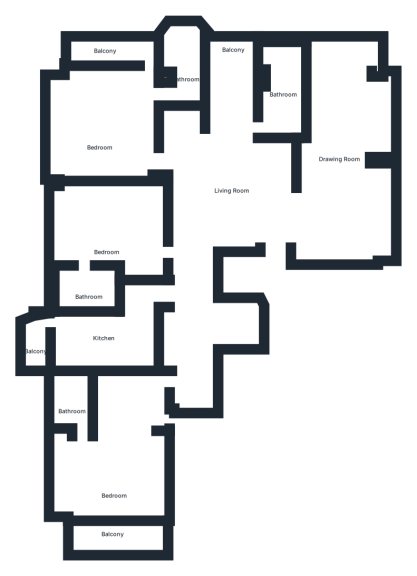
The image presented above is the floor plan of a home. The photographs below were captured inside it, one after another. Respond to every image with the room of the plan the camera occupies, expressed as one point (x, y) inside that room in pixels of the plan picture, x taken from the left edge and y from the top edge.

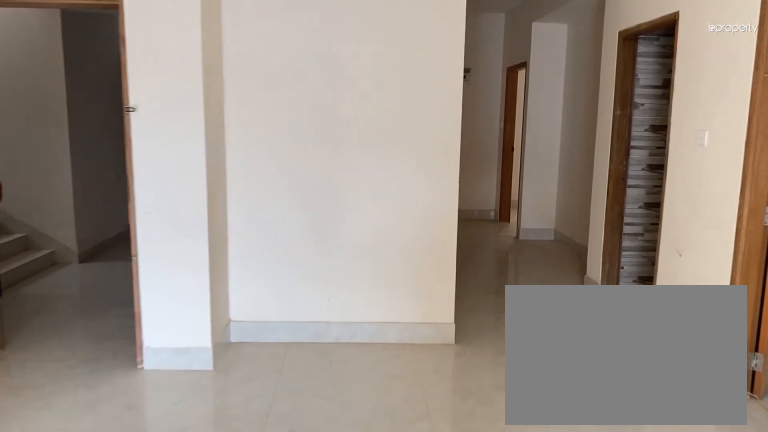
(235, 189)
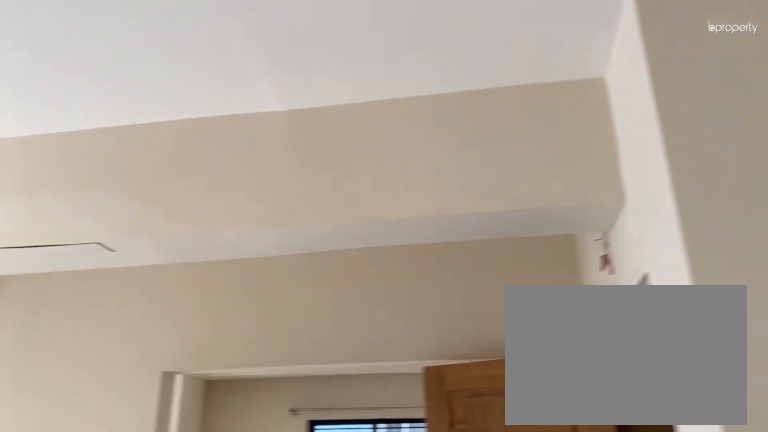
(235, 189)
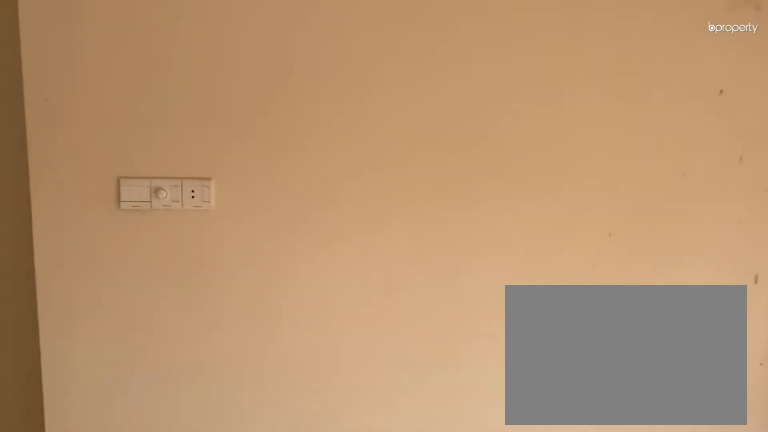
(338, 155)
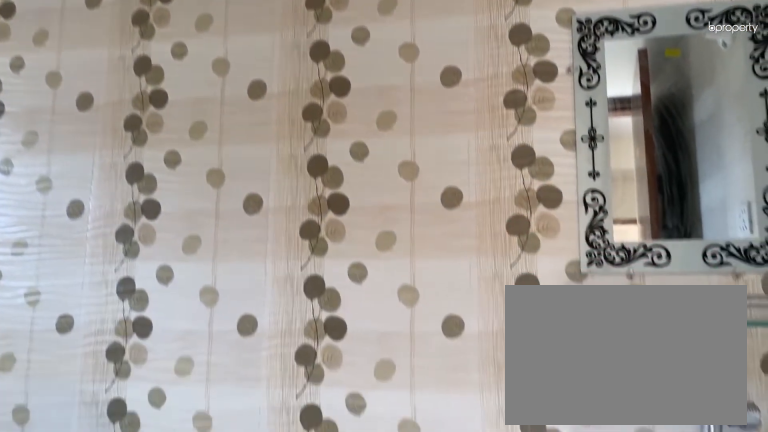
(284, 90)
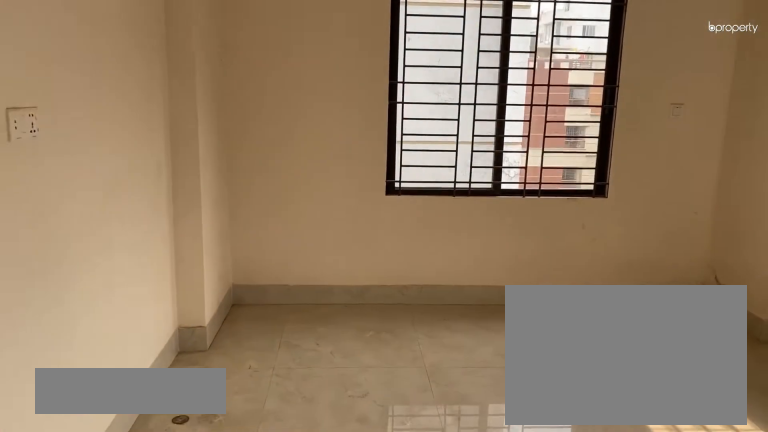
(102, 136)
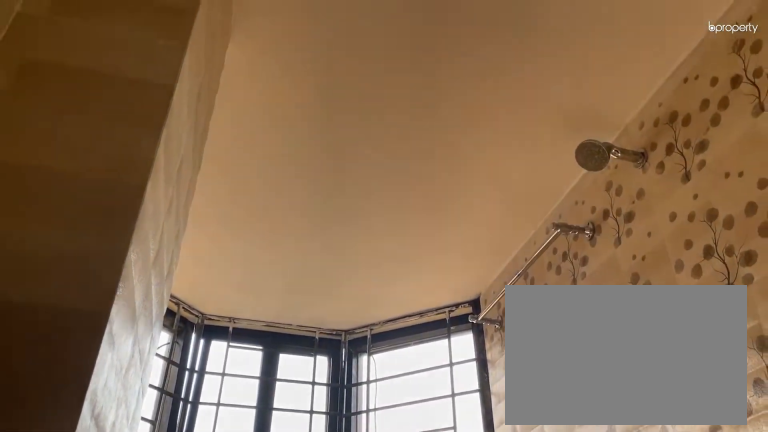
(189, 74)
